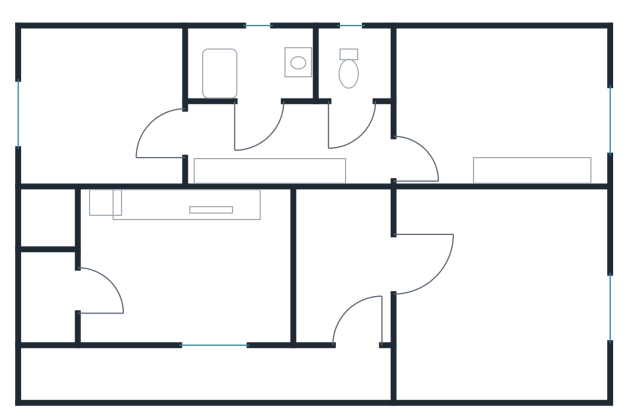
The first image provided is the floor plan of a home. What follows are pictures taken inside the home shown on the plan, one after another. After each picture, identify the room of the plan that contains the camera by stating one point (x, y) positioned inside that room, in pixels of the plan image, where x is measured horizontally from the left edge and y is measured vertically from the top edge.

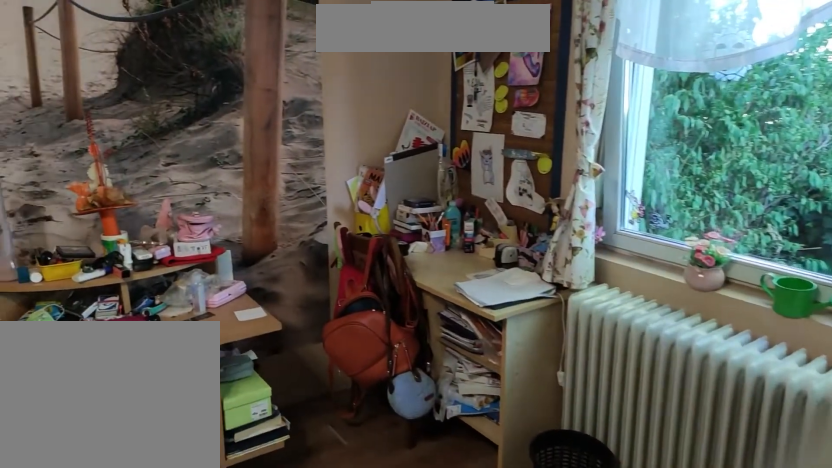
(499, 112)
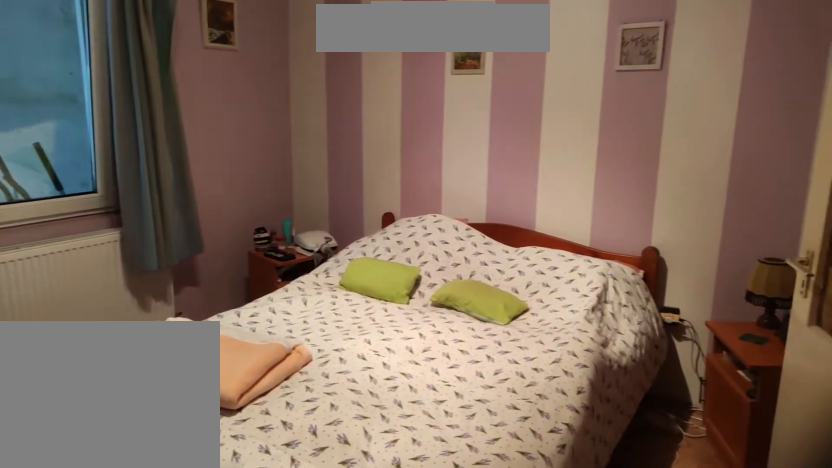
(115, 112)
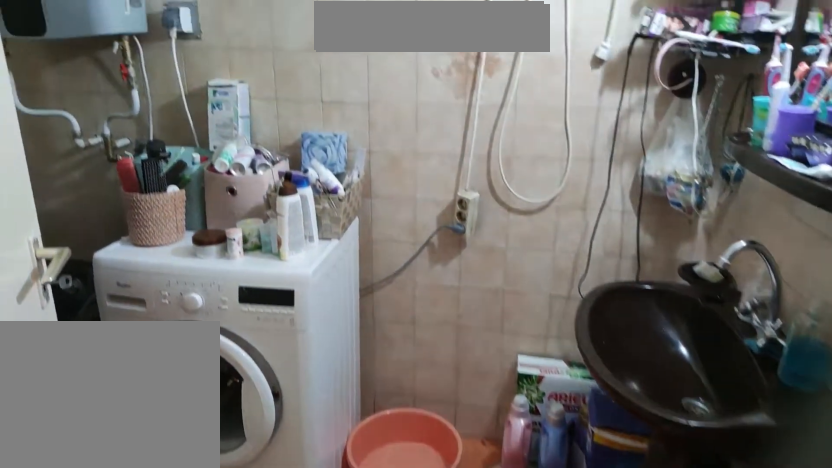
(262, 74)
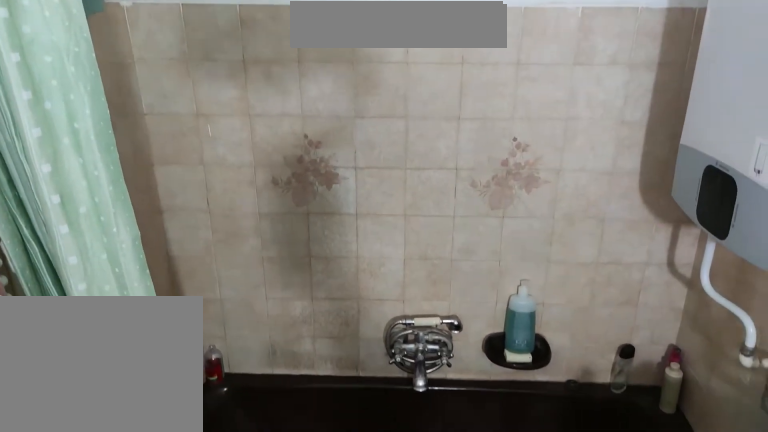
(262, 74)
